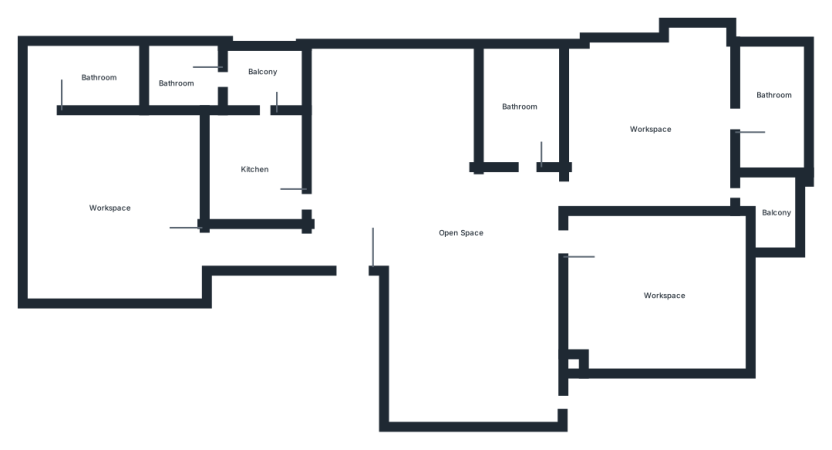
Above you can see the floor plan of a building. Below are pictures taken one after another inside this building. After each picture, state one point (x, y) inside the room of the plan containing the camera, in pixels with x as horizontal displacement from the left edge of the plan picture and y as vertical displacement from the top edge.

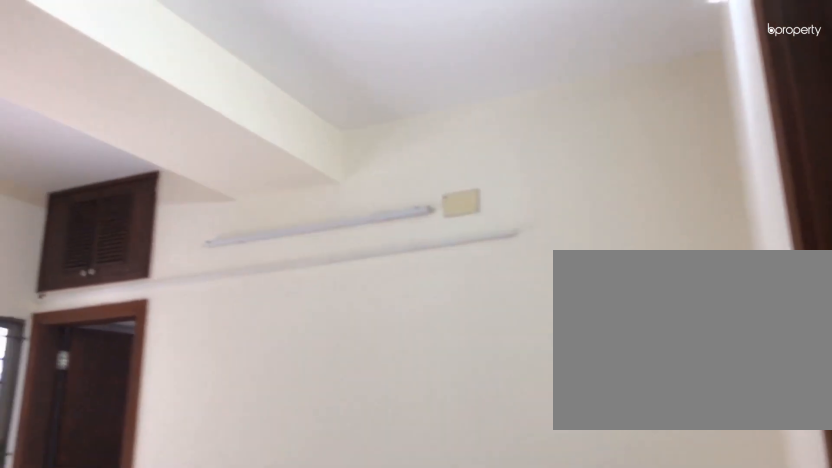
(114, 206)
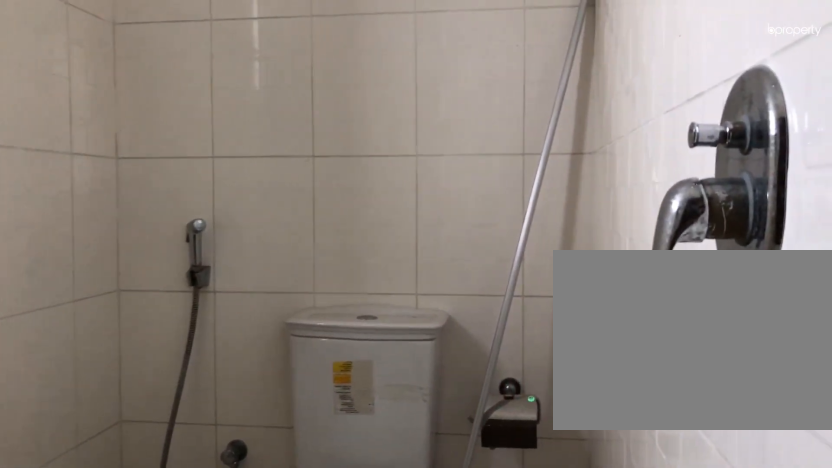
(86, 75)
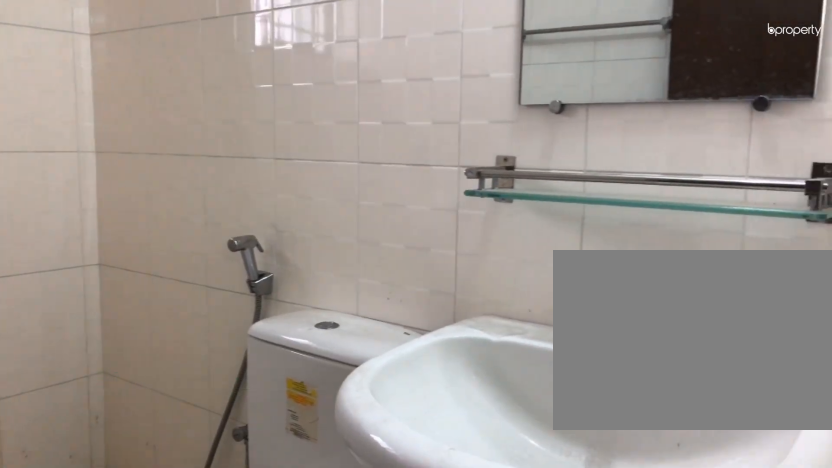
(523, 120)
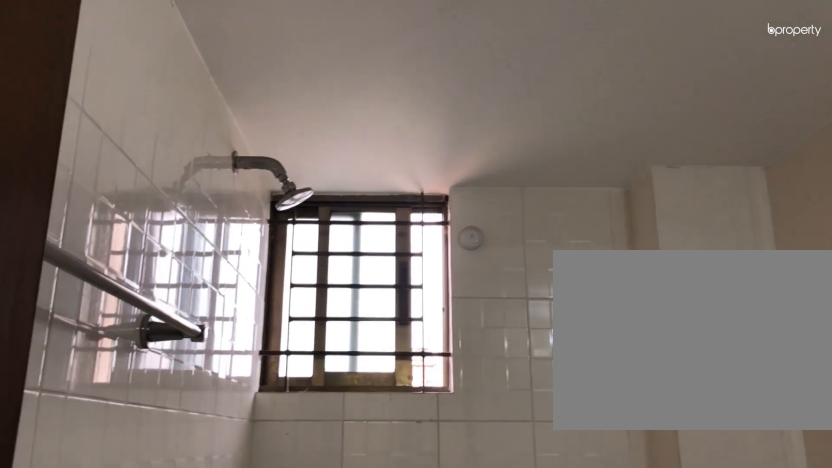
(523, 120)
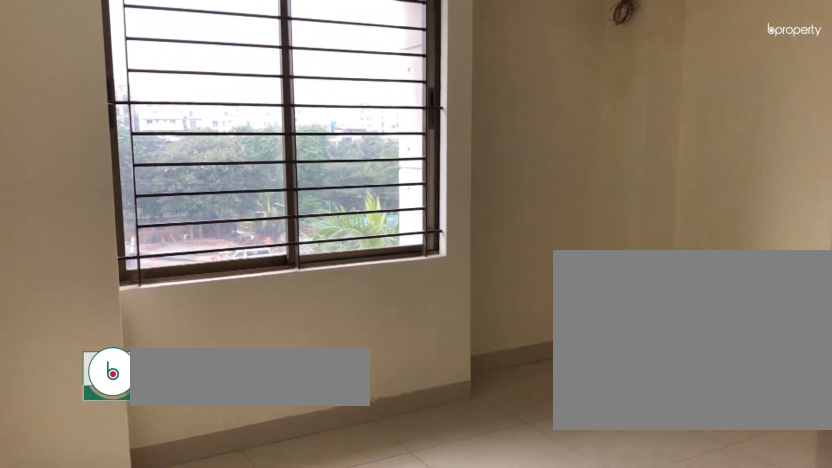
(644, 132)
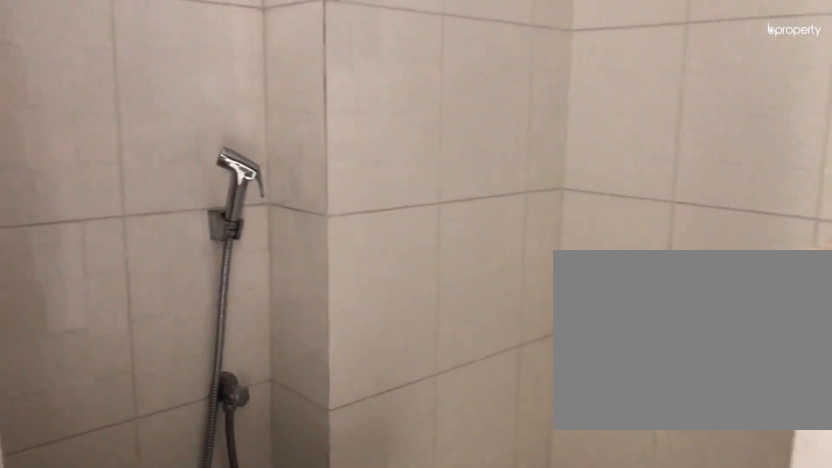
(767, 118)
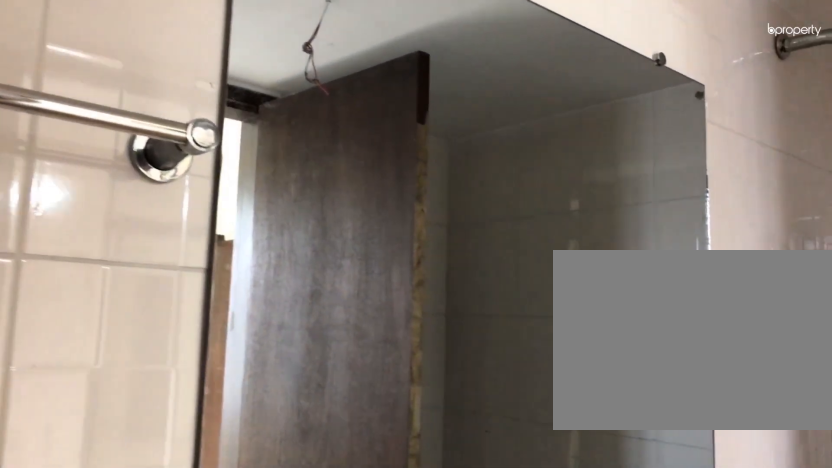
(767, 118)
